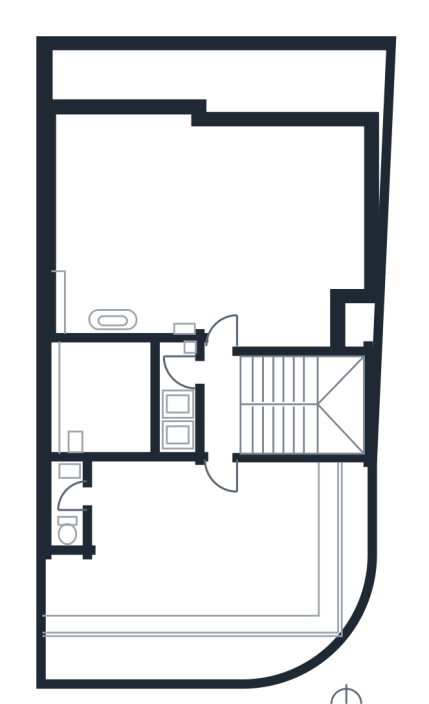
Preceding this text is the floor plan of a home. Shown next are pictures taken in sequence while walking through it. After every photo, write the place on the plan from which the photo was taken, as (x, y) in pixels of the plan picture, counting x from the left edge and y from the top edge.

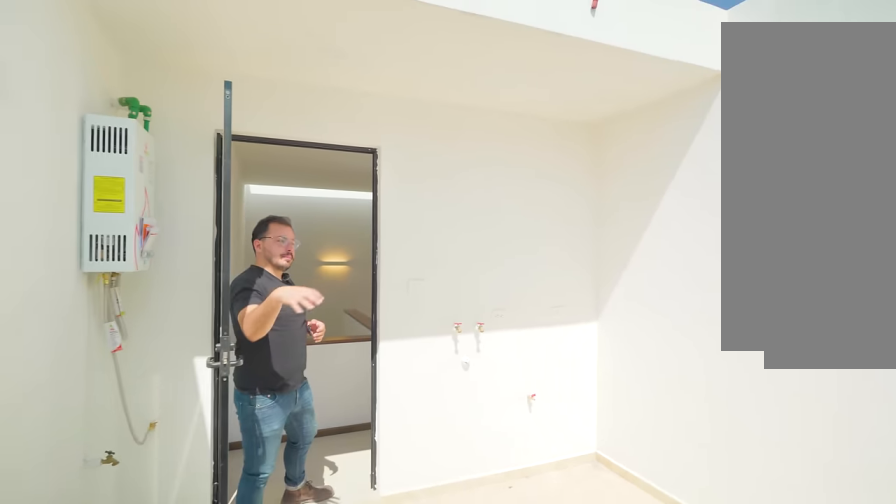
(111, 365)
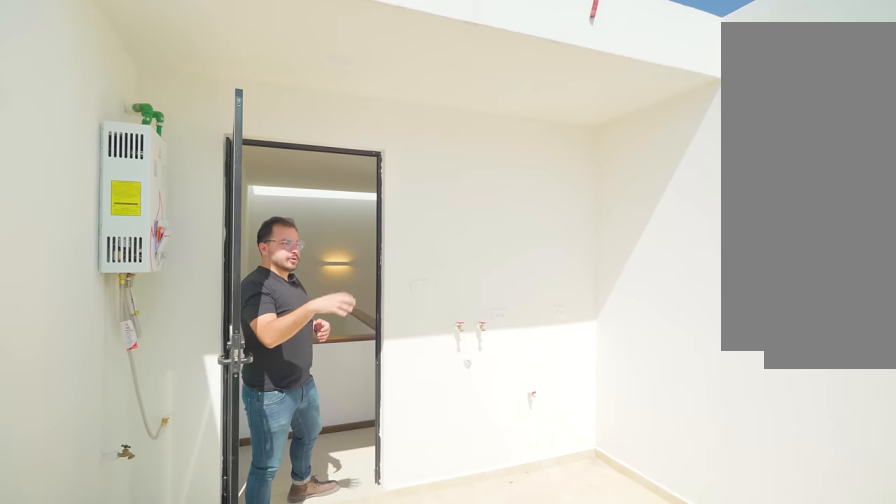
(102, 366)
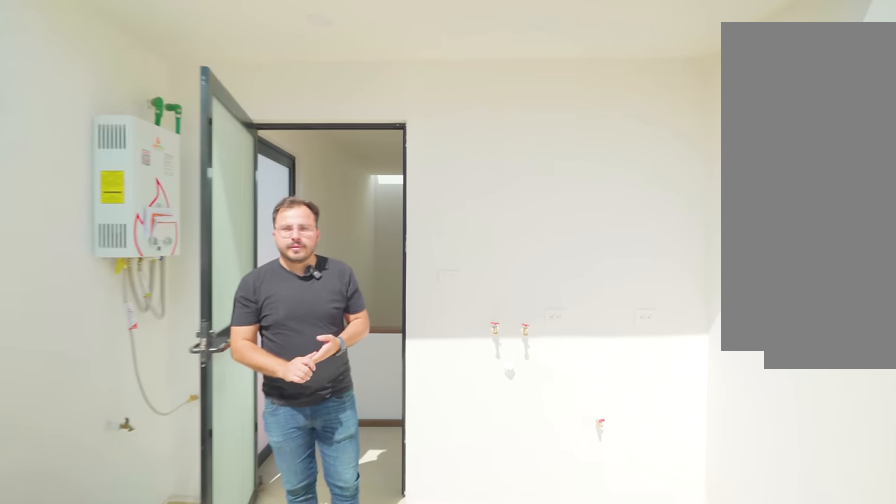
(80, 377)
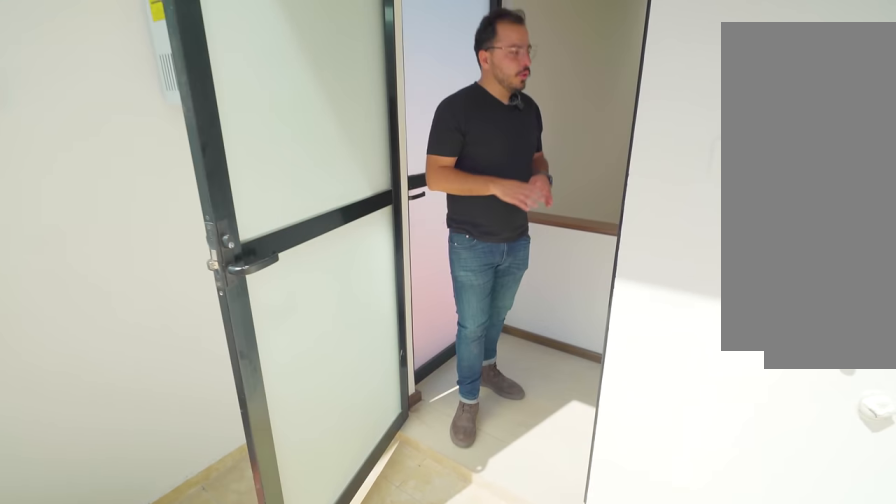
(122, 381)
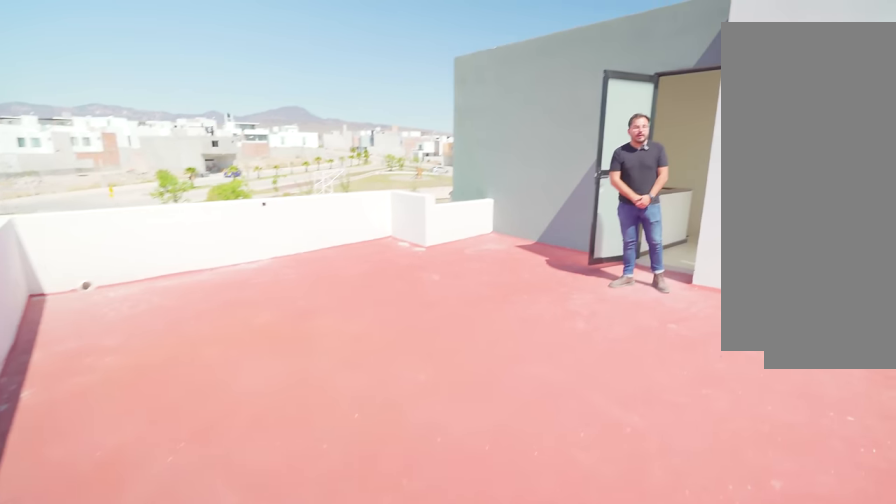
(90, 144)
